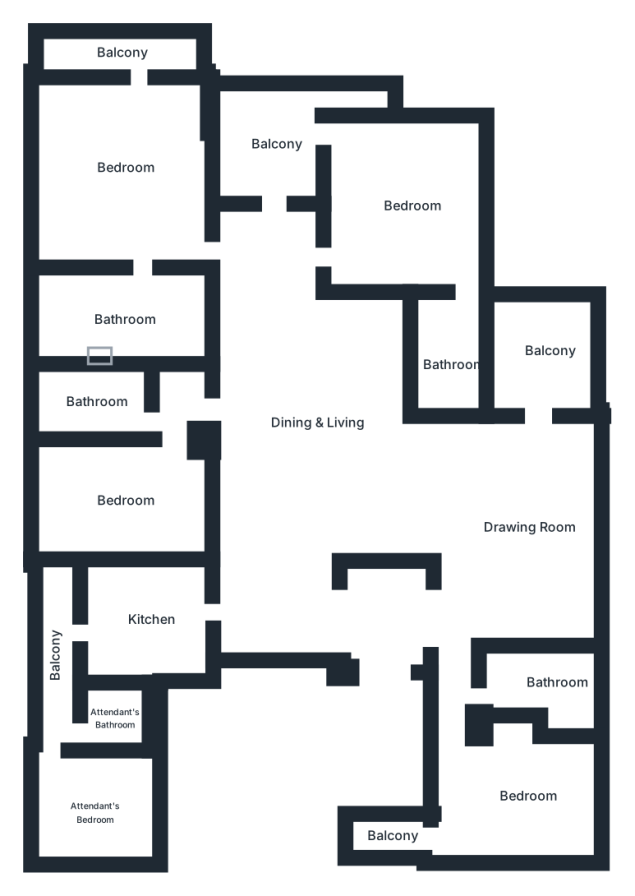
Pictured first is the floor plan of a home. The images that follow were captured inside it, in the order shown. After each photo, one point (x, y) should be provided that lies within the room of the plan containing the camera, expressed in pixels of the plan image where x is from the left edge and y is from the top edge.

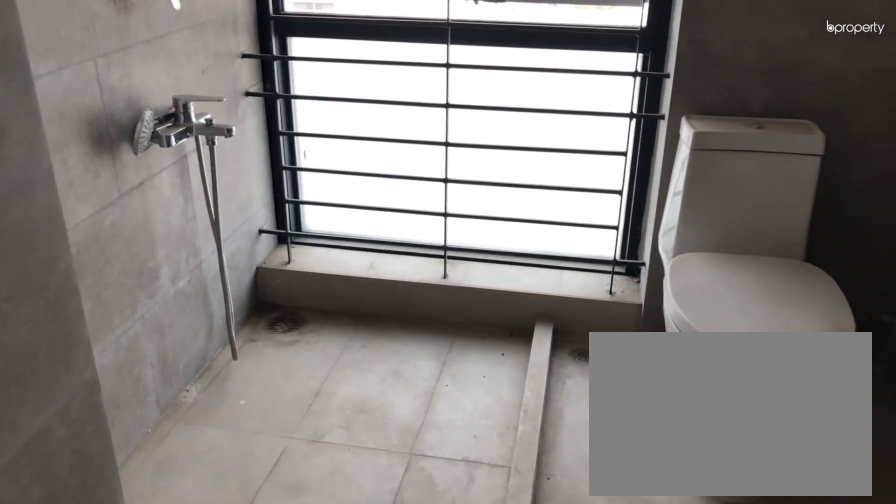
(123, 313)
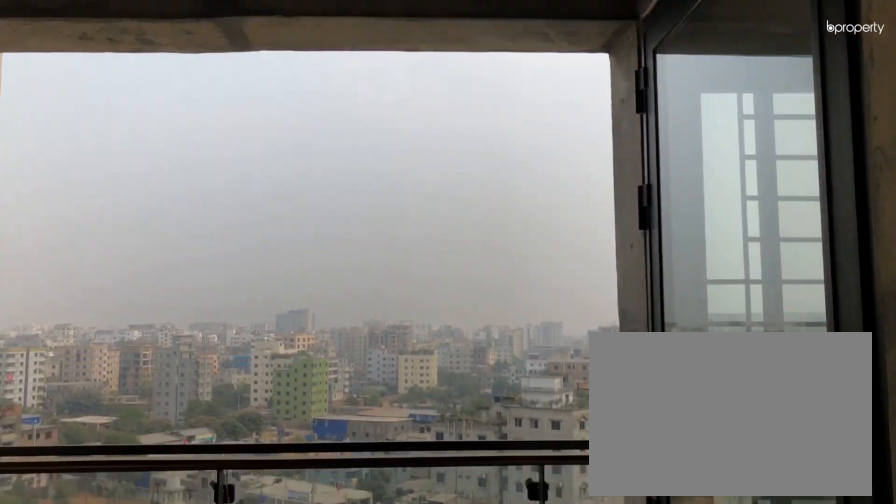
(272, 134)
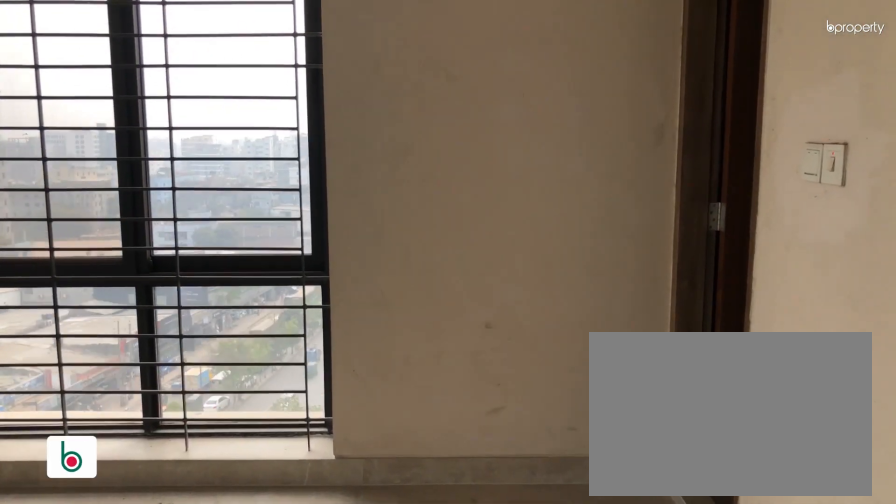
(402, 199)
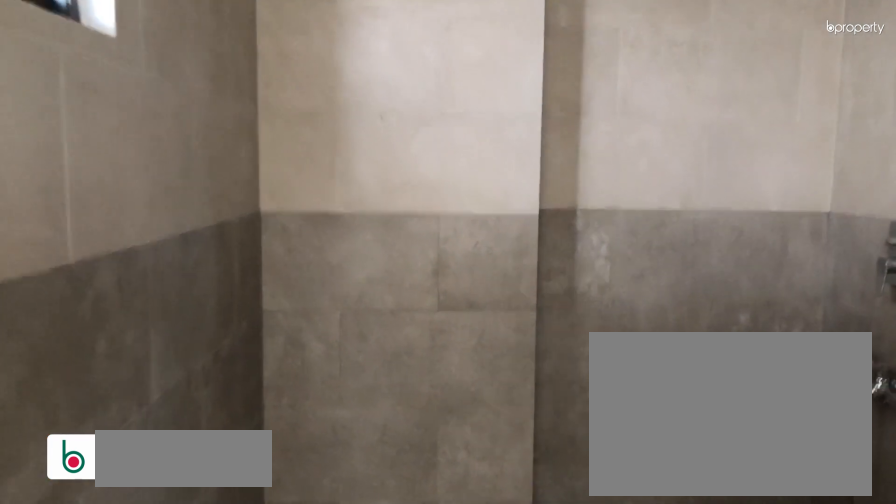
(447, 356)
